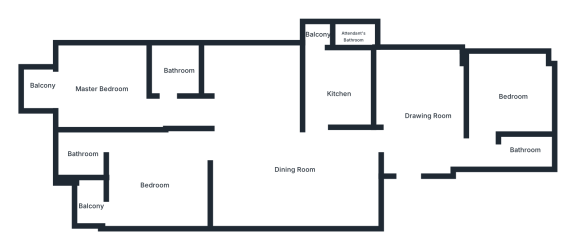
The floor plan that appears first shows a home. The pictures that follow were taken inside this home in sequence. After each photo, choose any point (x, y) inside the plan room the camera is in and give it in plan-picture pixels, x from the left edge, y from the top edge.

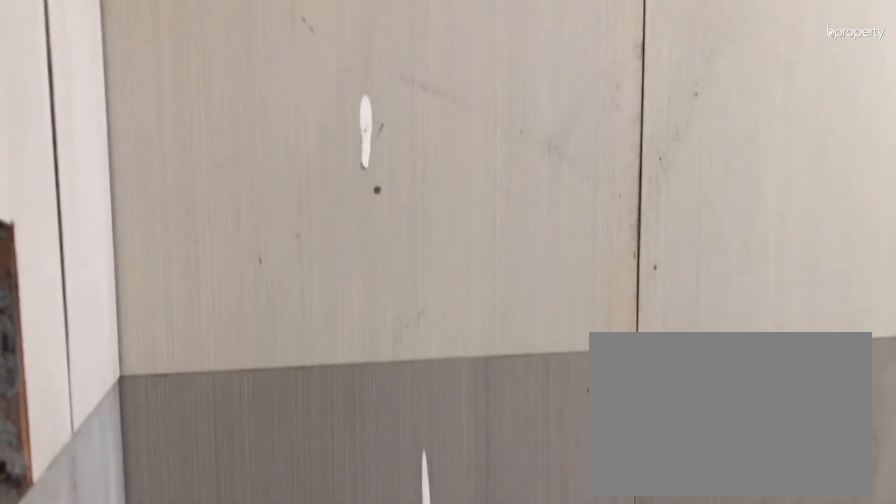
(526, 150)
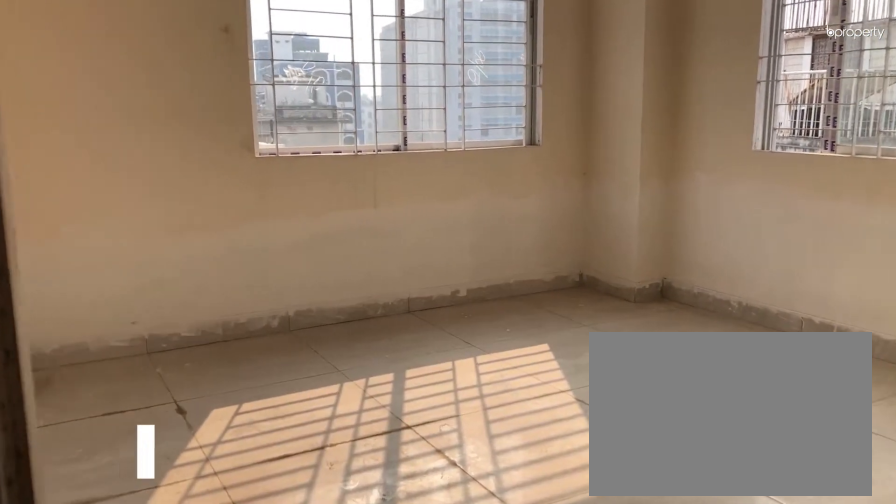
(515, 96)
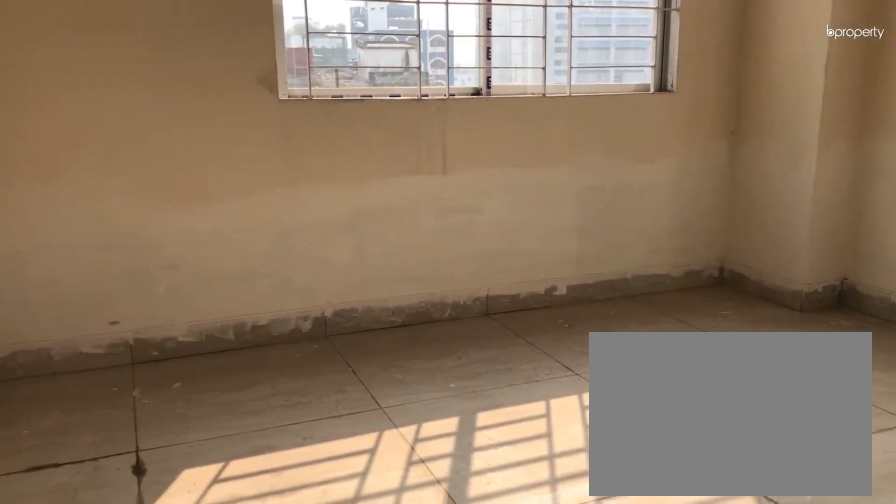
(515, 96)
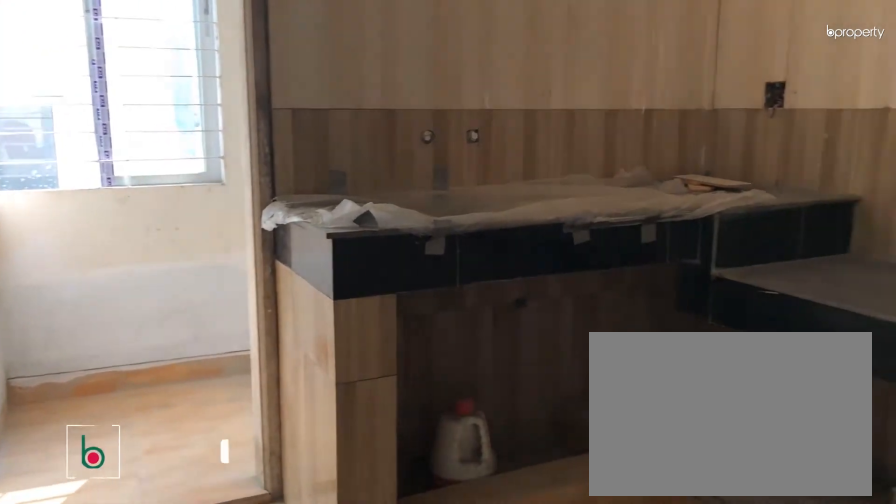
(340, 95)
